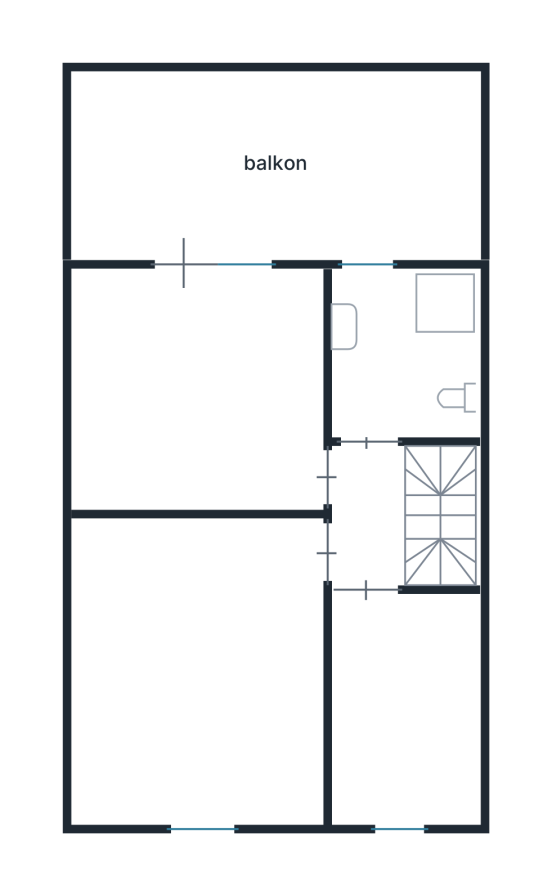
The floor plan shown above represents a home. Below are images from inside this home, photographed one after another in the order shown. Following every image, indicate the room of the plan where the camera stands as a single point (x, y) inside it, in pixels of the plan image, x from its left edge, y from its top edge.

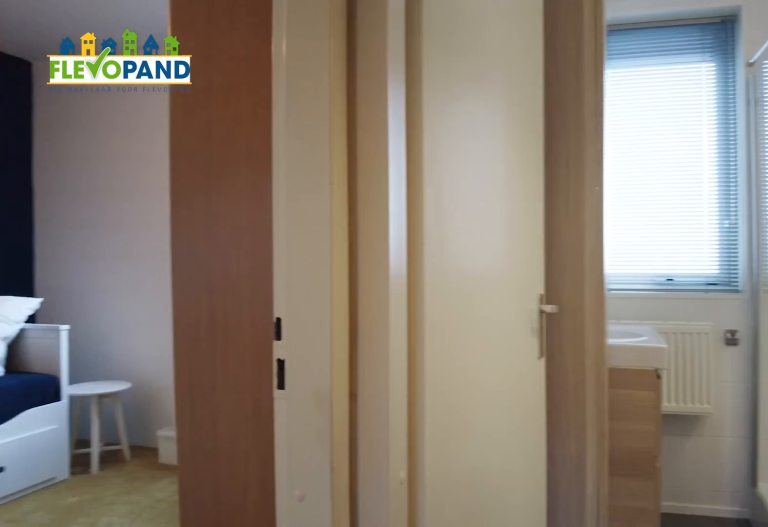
(368, 515)
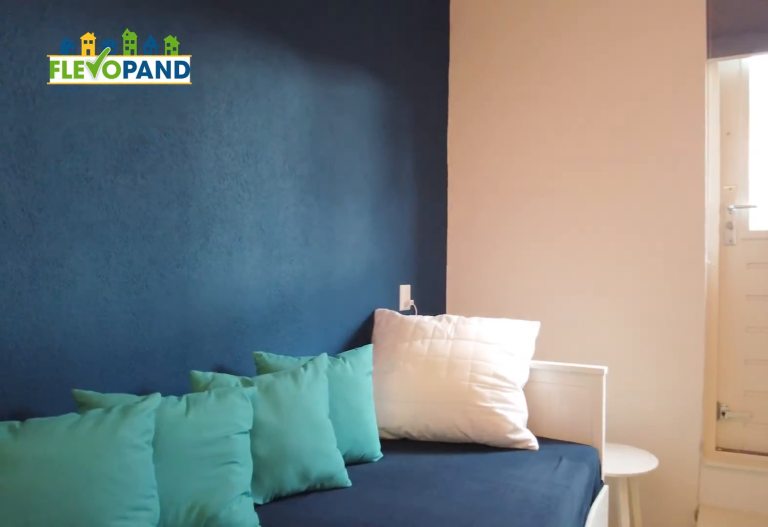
(96, 398)
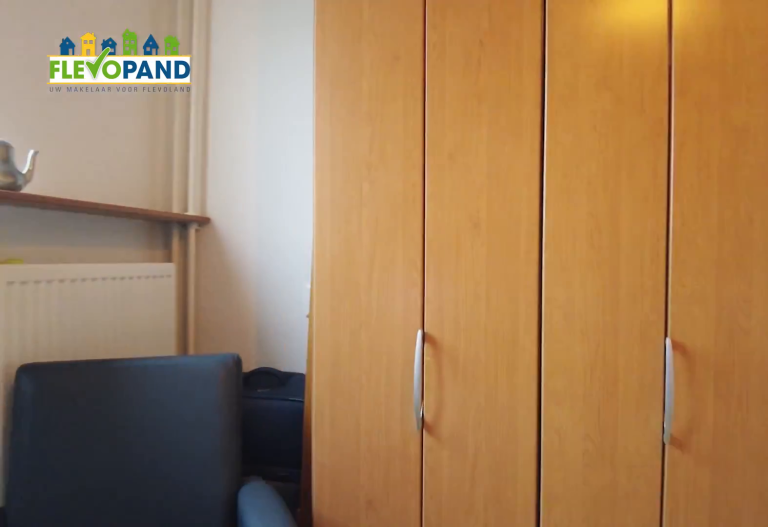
(96, 398)
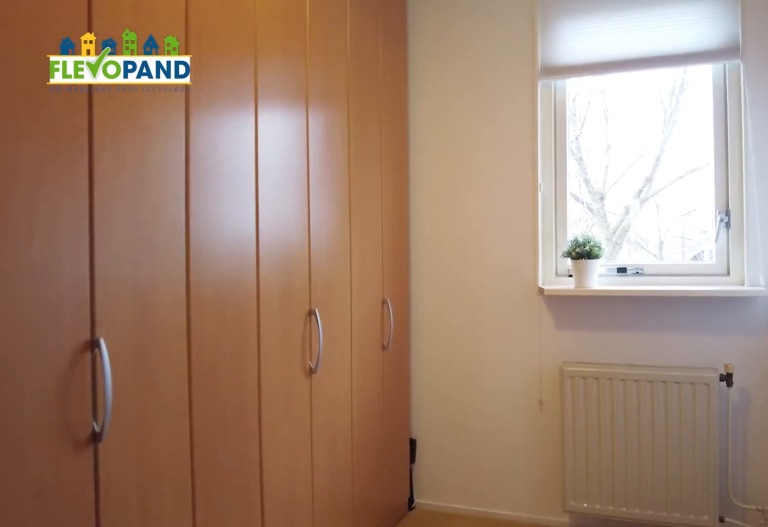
(404, 708)
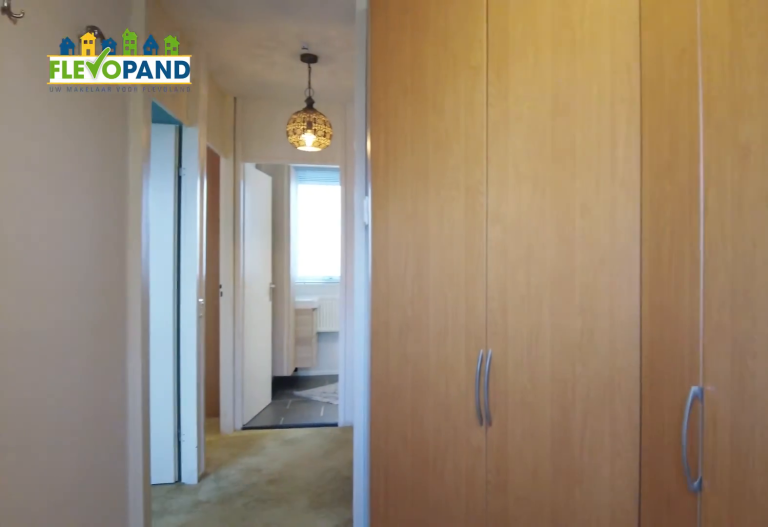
(404, 708)
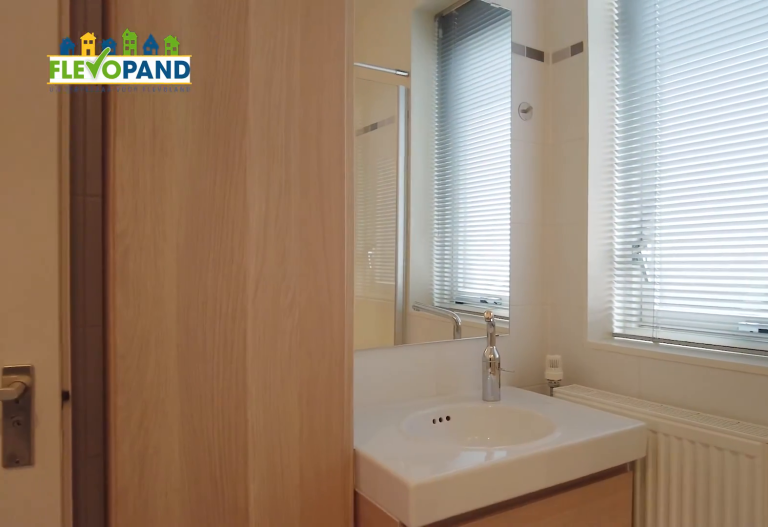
(444, 305)
